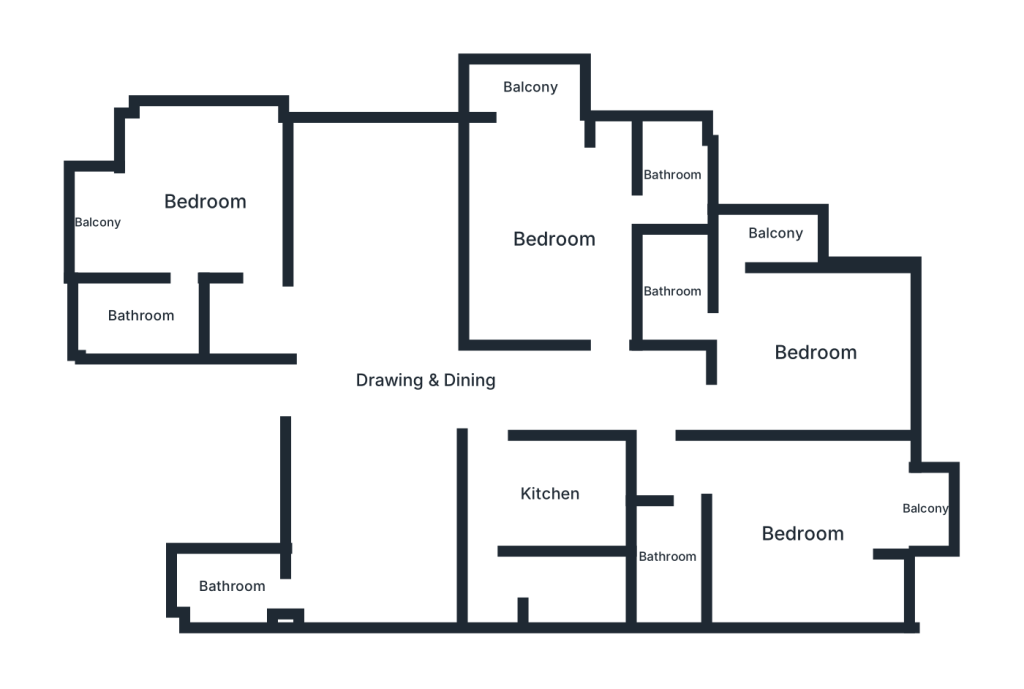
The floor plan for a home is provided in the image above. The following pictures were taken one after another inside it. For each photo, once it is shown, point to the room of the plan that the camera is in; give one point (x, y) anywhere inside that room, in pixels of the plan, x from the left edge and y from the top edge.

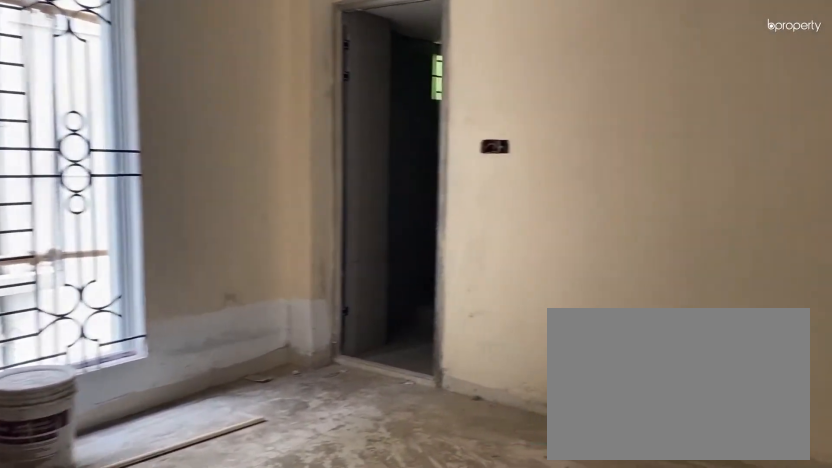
(425, 380)
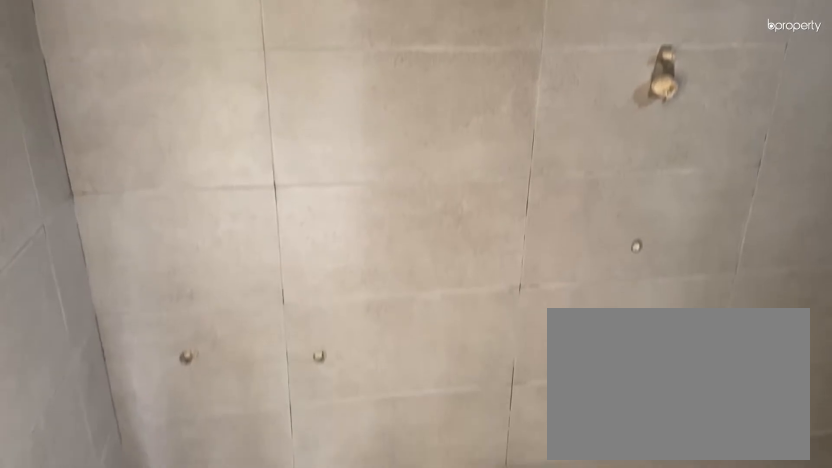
(140, 316)
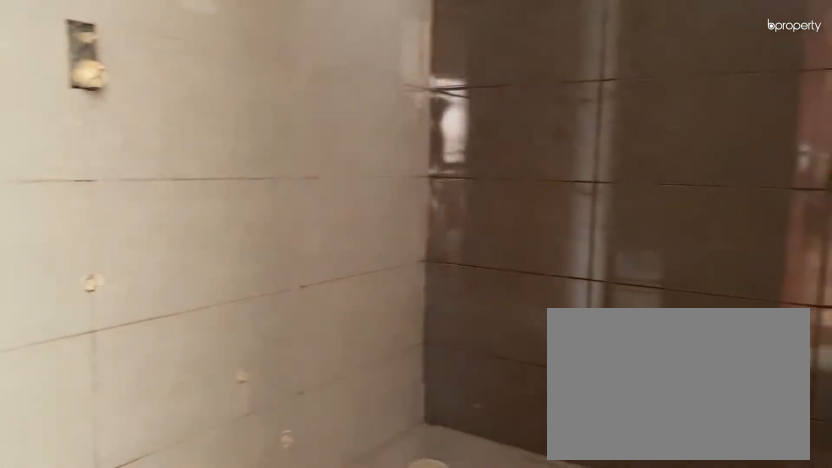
(673, 292)
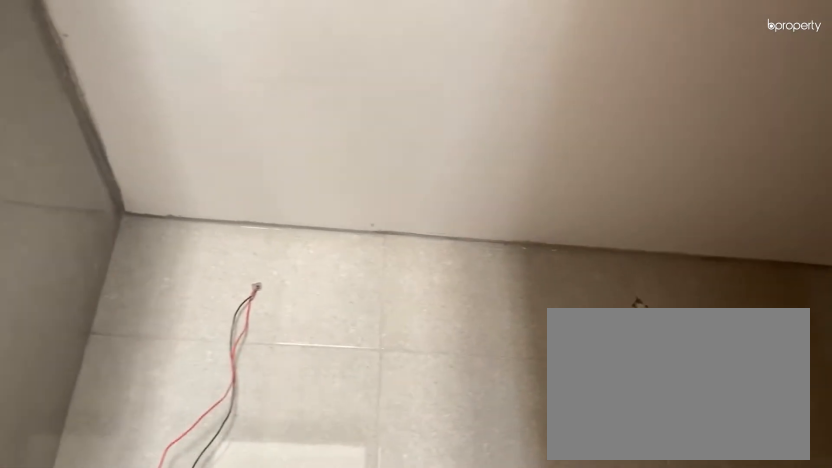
(673, 292)
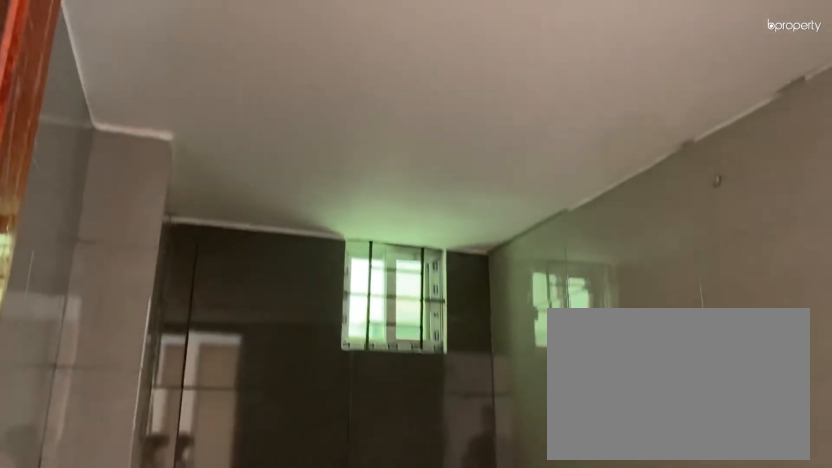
(667, 555)
